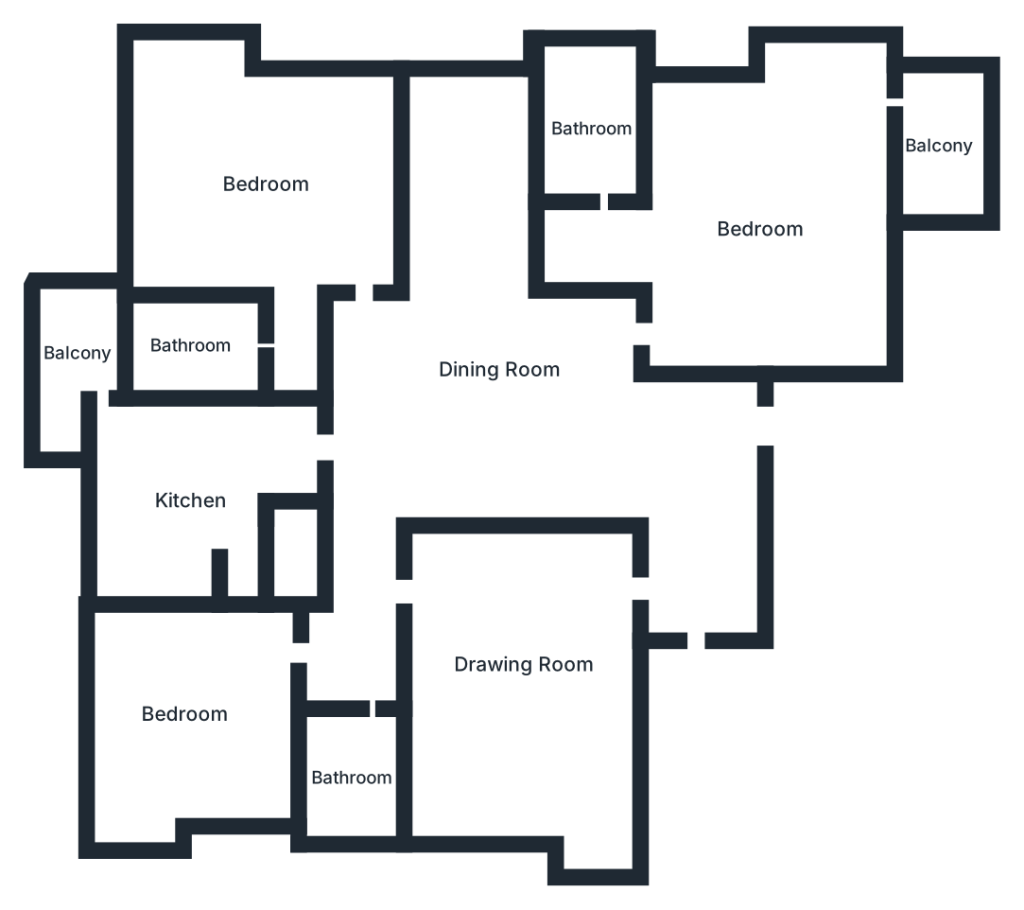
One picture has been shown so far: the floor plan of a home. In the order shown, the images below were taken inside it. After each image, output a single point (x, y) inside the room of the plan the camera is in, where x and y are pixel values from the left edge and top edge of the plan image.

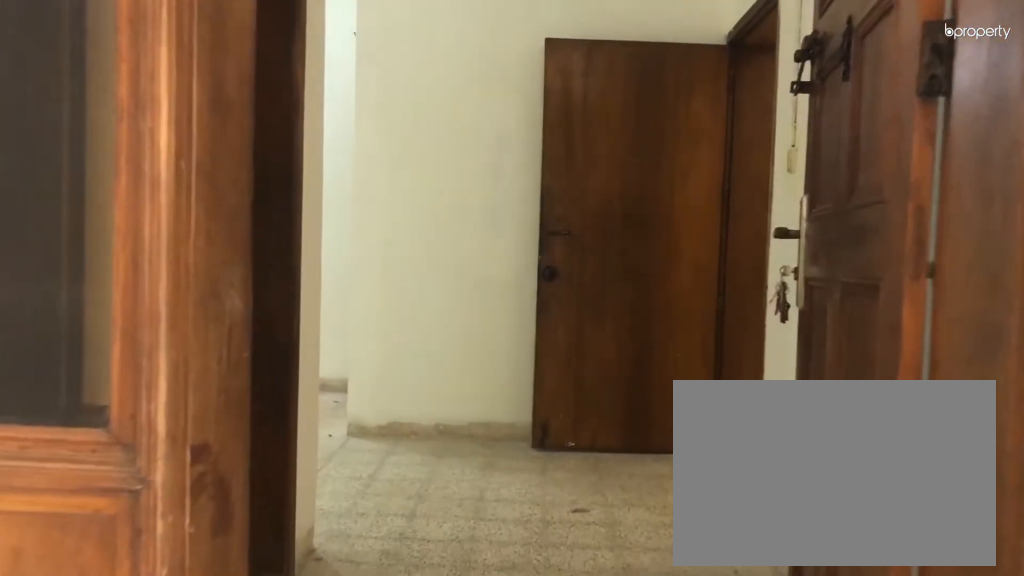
(695, 556)
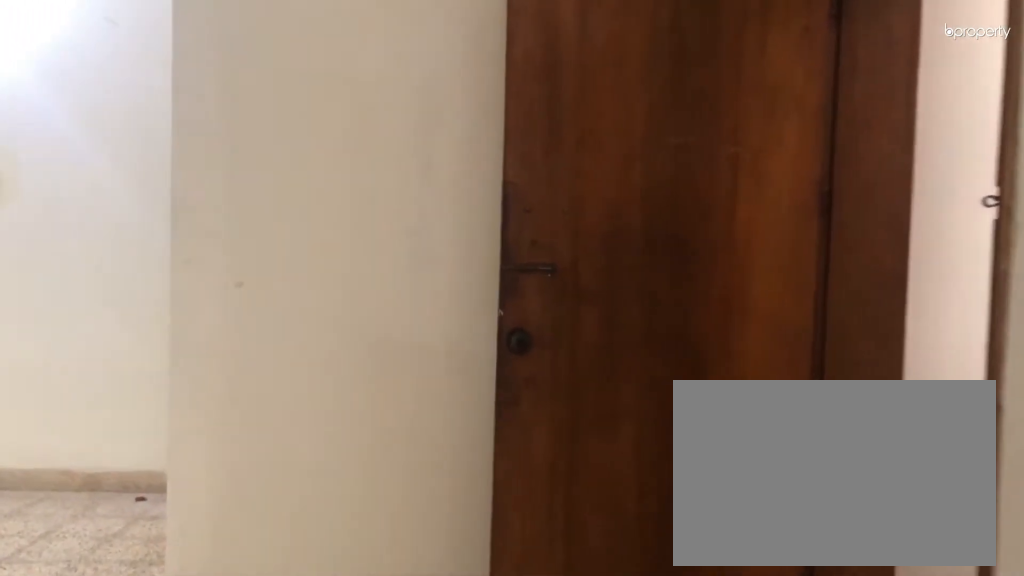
(695, 556)
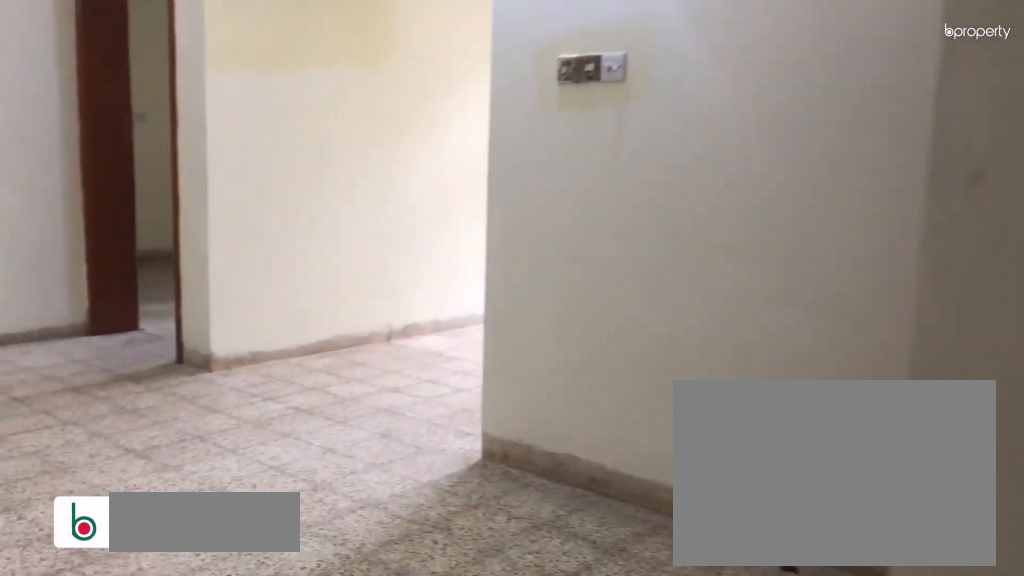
(491, 366)
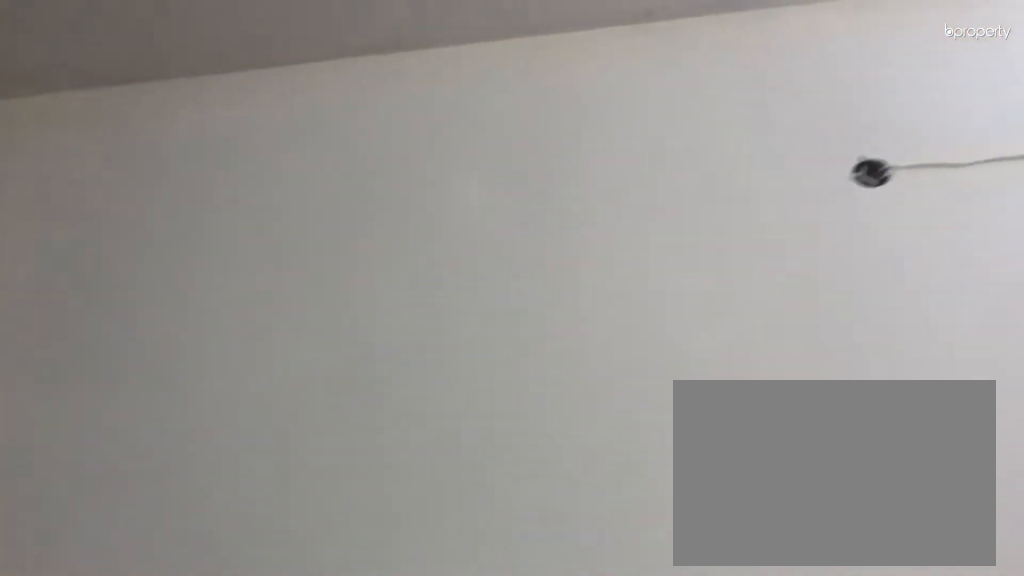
(491, 366)
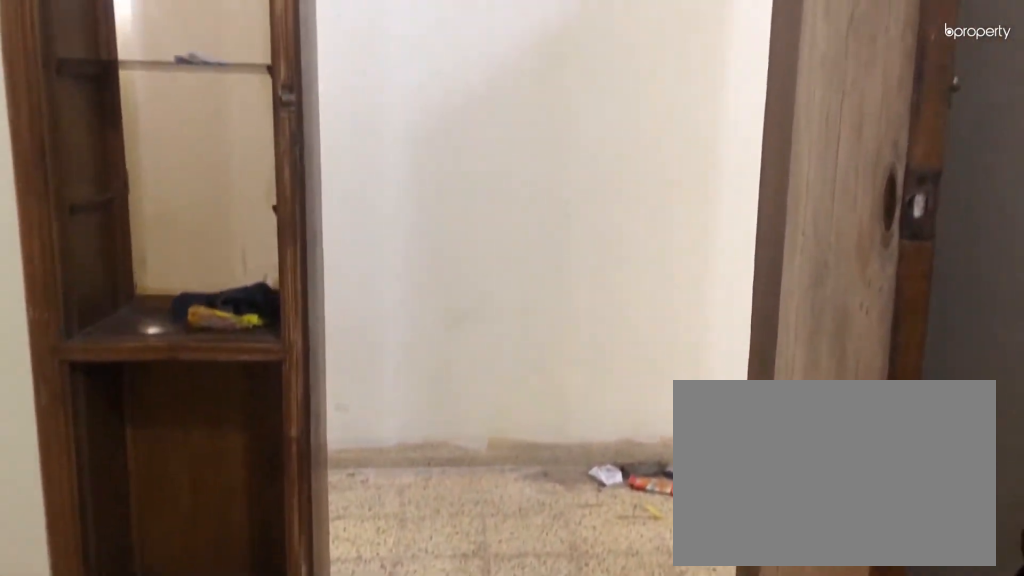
(524, 666)
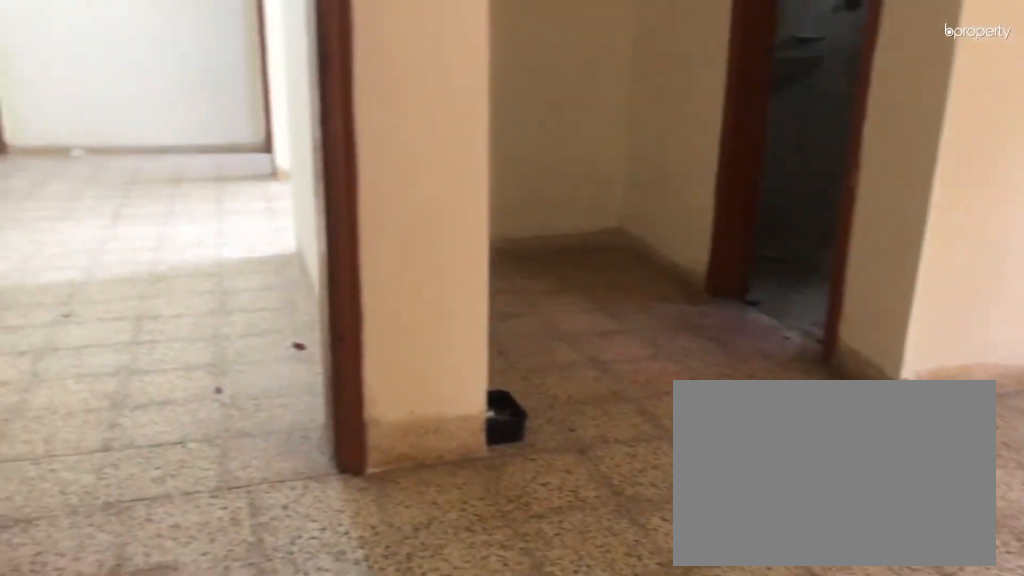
(757, 232)
